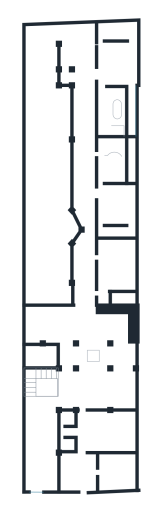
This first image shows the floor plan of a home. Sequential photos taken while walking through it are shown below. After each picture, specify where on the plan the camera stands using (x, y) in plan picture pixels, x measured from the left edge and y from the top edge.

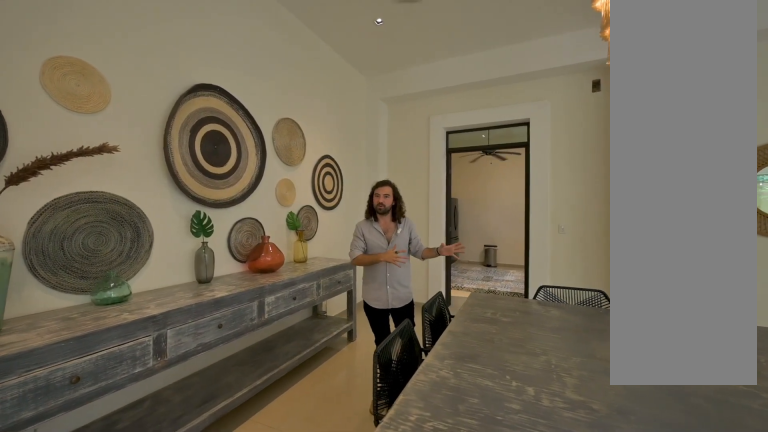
(123, 402)
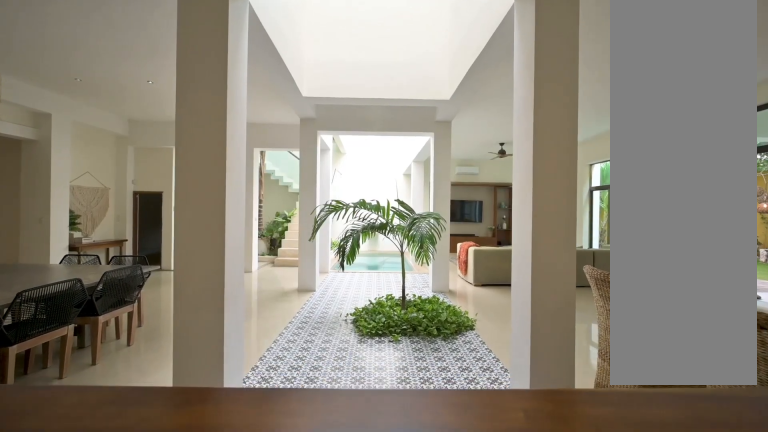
(128, 354)
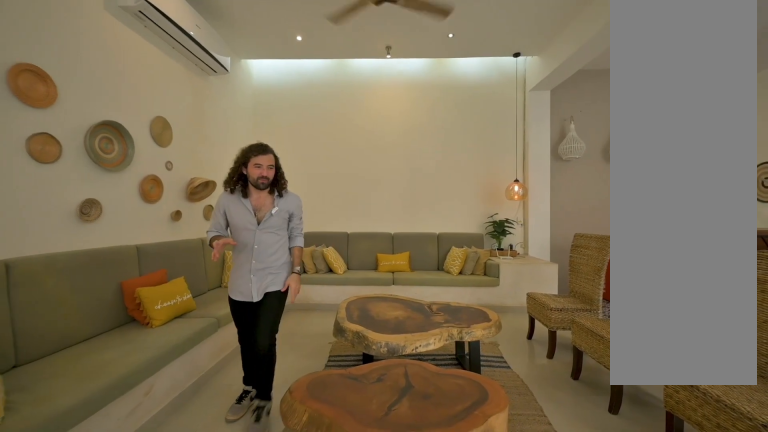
(102, 314)
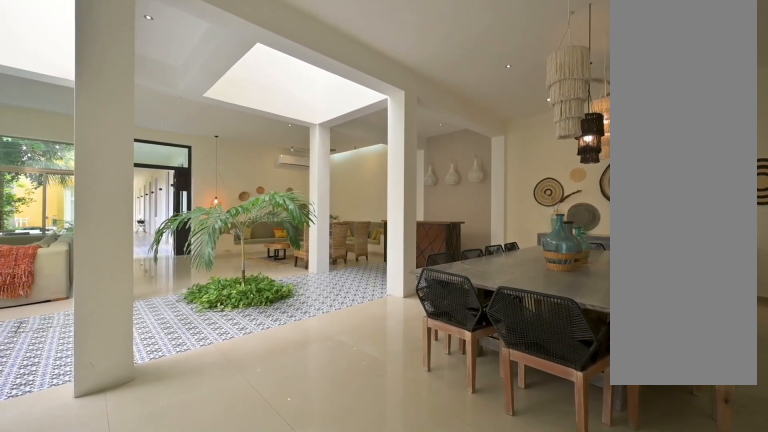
(95, 356)
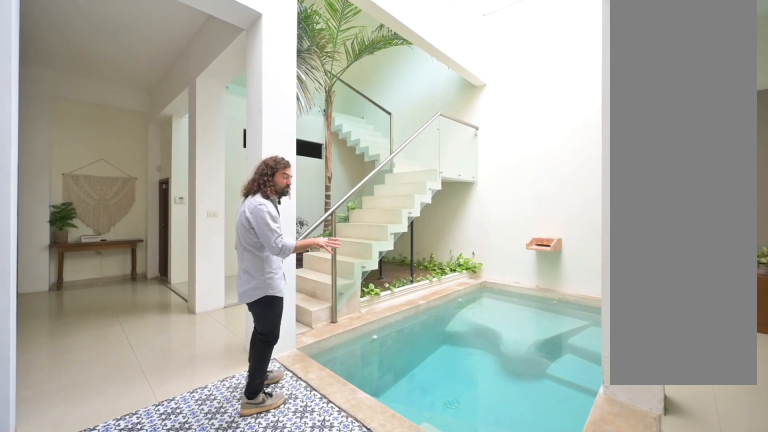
(71, 361)
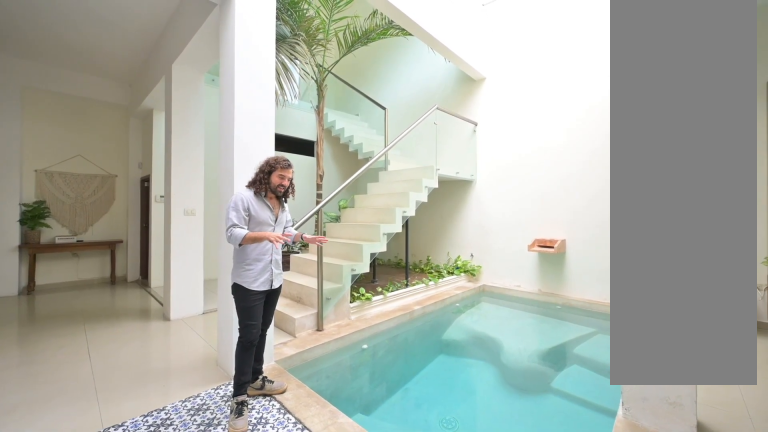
(67, 364)
